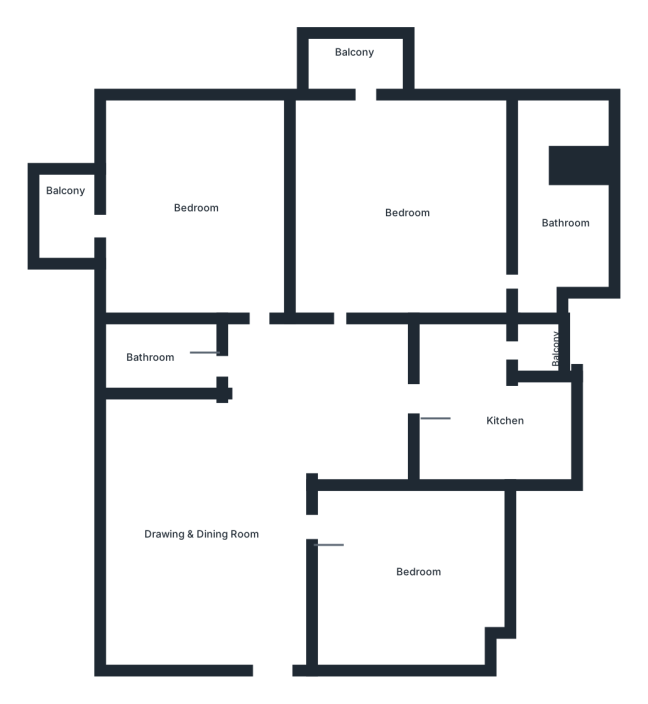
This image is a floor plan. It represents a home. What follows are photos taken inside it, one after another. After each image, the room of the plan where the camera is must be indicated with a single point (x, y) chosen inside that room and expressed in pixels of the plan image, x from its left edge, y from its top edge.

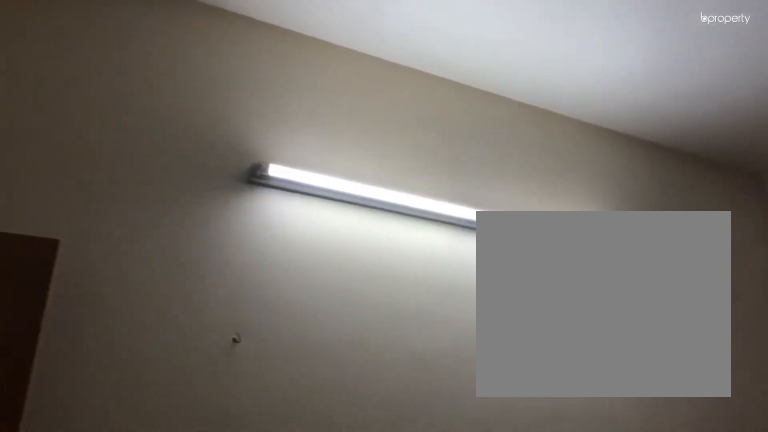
(408, 578)
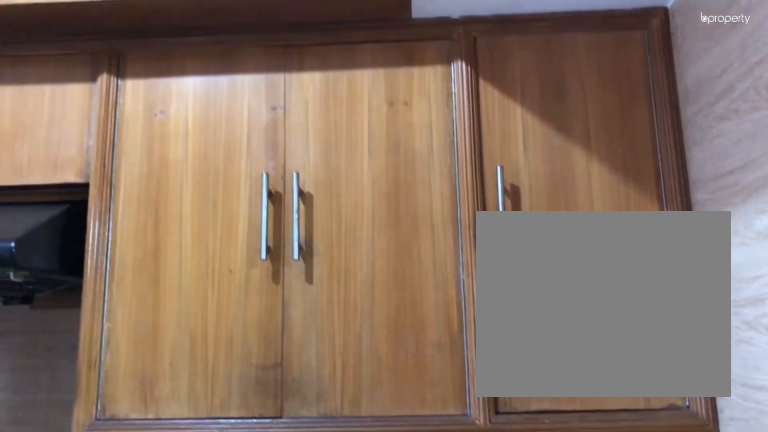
(465, 401)
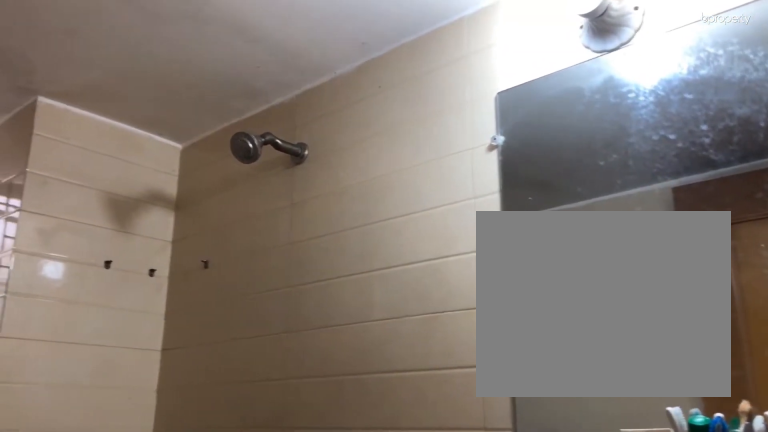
(164, 356)
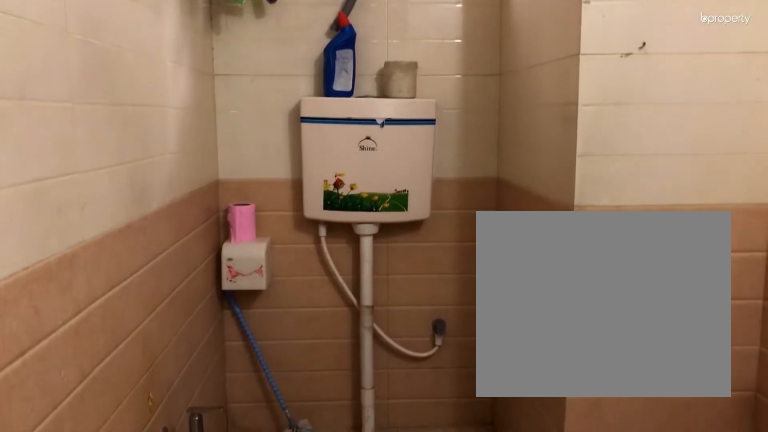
(164, 356)
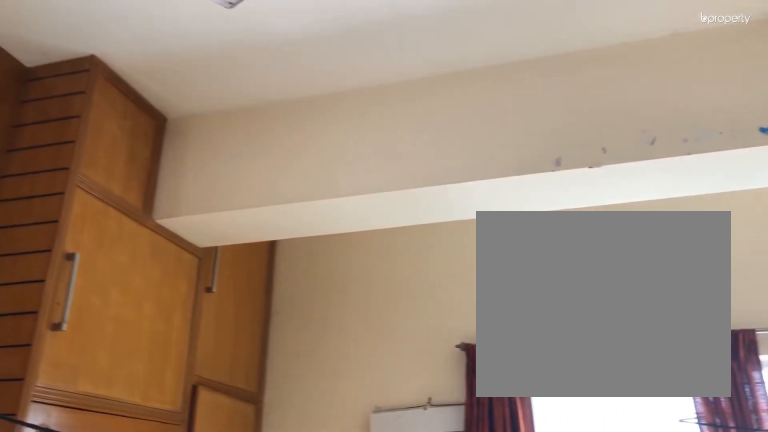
(206, 205)
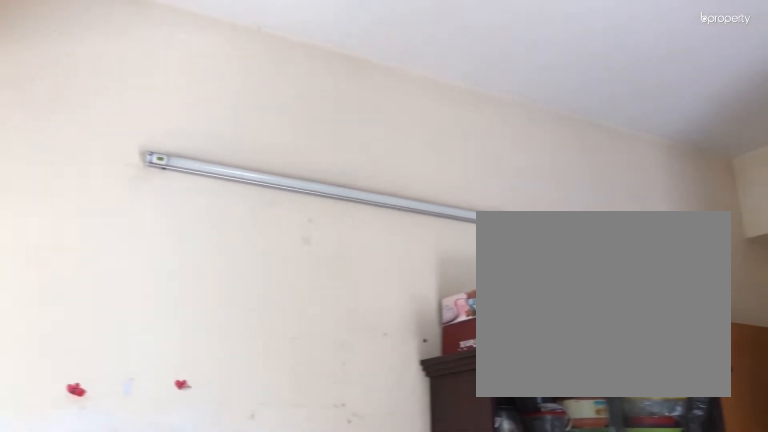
(206, 205)
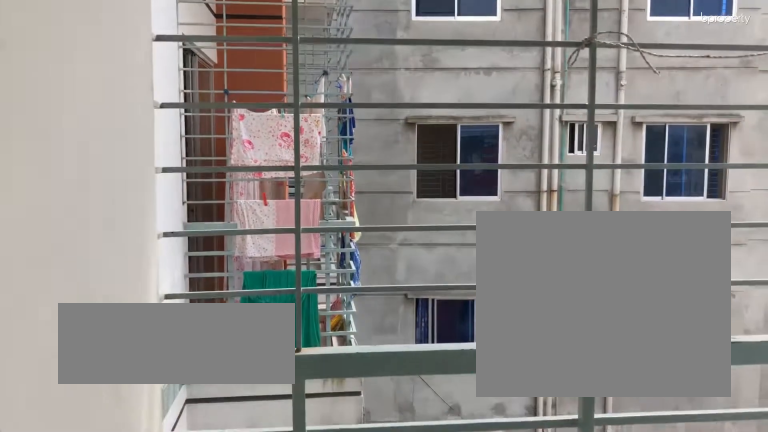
(70, 219)
